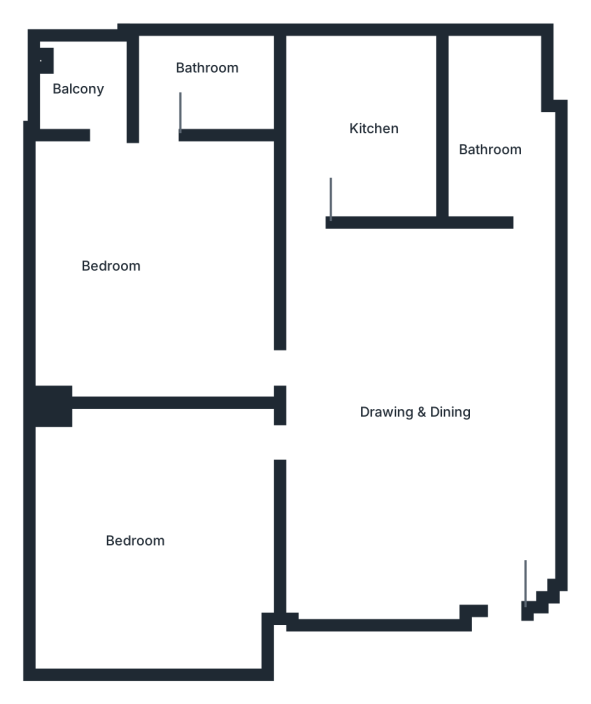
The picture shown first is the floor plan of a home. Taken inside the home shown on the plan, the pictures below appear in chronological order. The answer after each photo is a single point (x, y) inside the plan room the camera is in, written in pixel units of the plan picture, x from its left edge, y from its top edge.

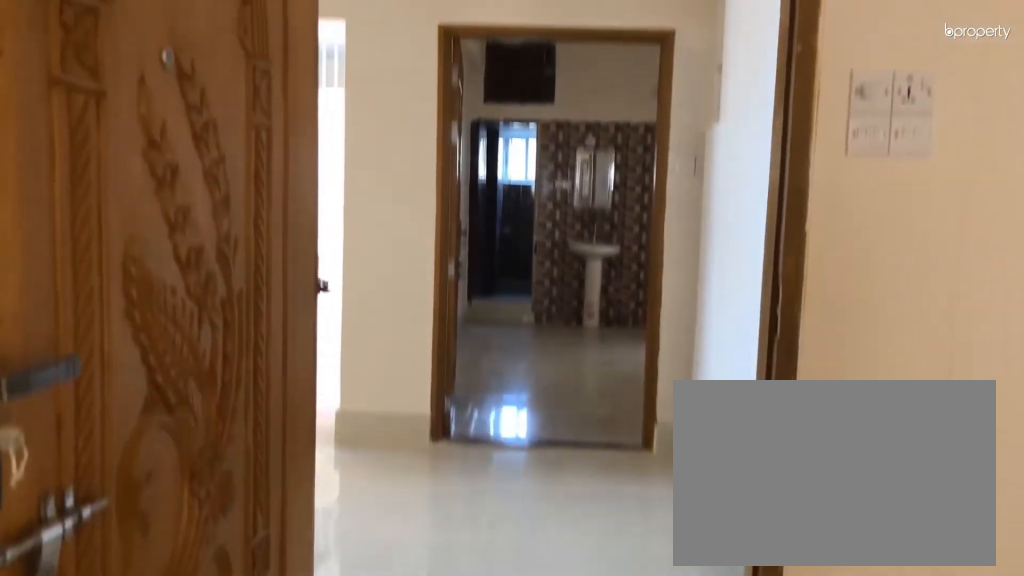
(433, 391)
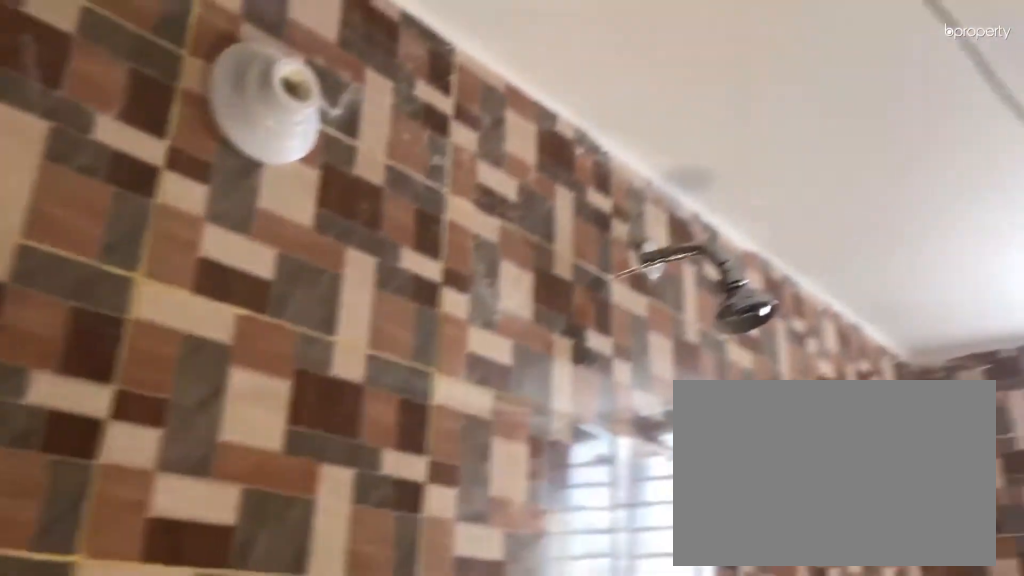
(506, 159)
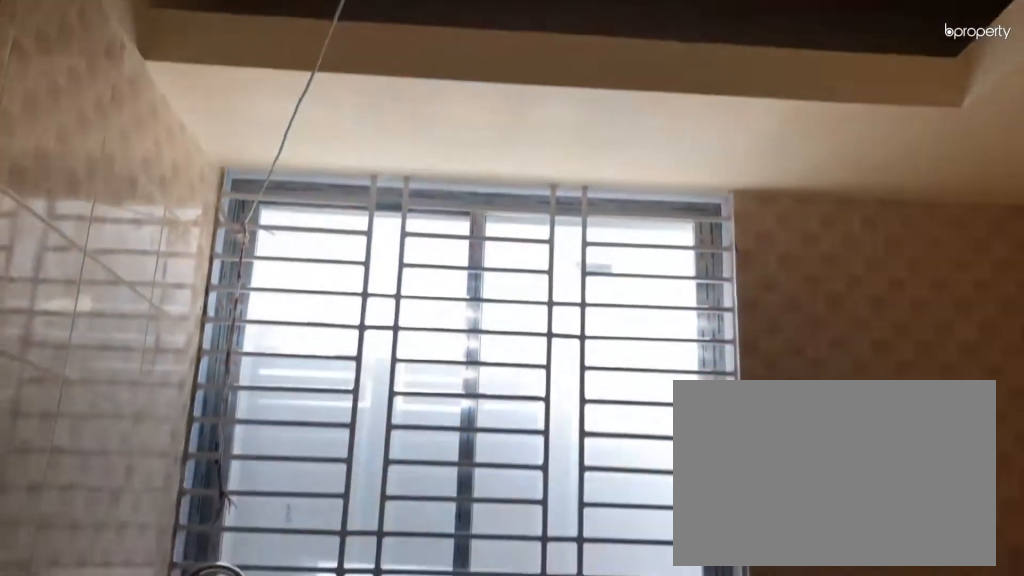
(362, 134)
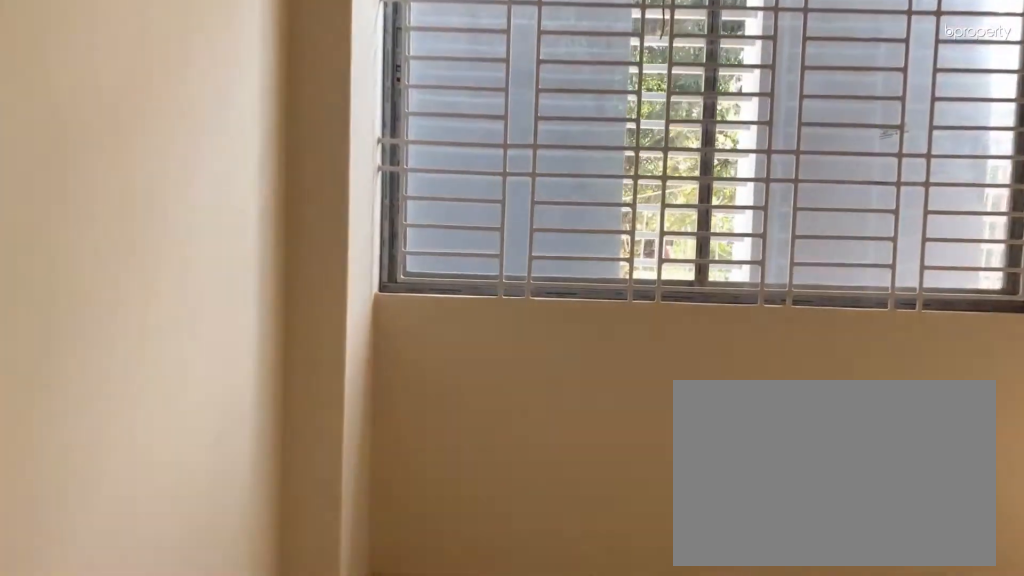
(160, 234)
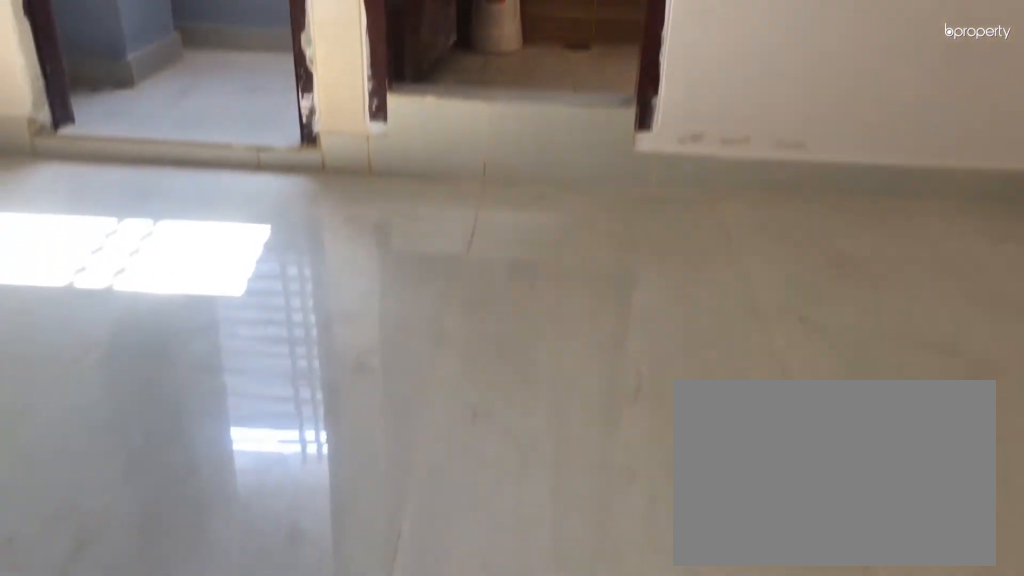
(163, 244)
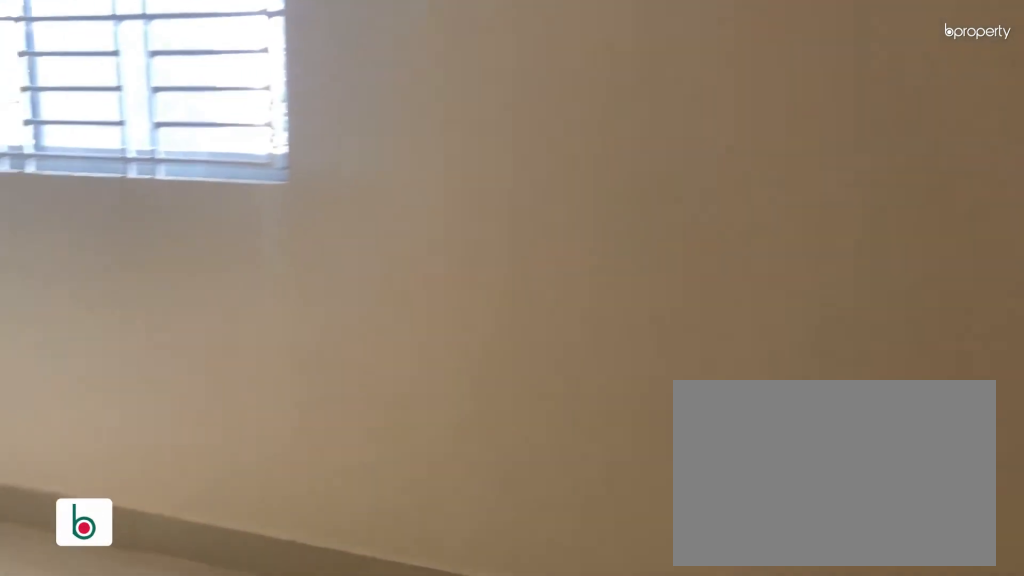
(156, 529)
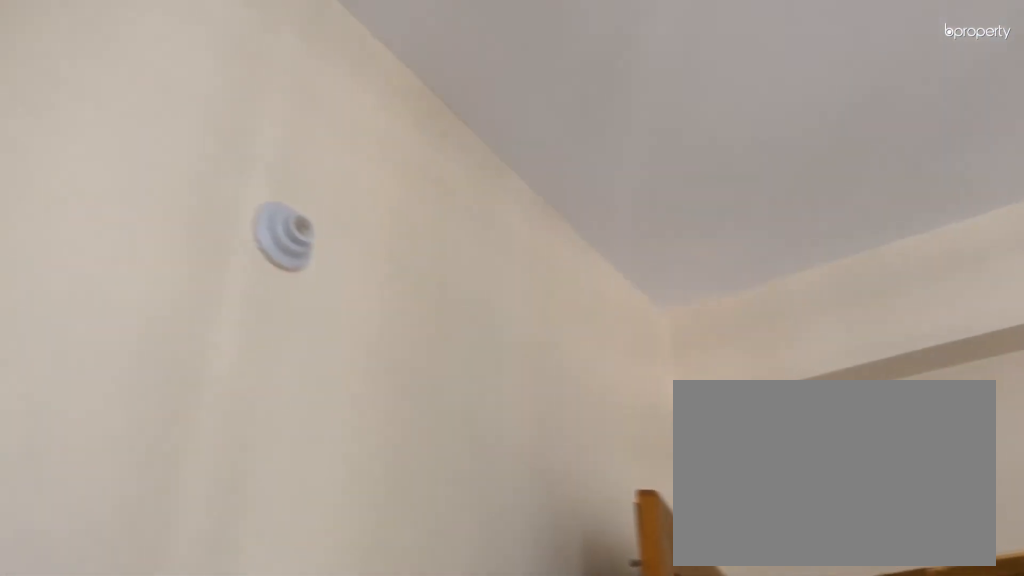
(156, 529)
